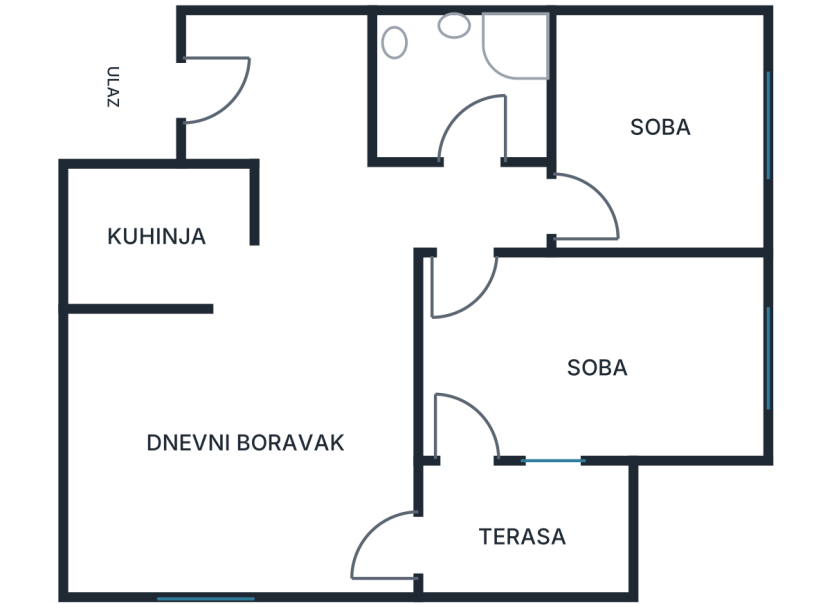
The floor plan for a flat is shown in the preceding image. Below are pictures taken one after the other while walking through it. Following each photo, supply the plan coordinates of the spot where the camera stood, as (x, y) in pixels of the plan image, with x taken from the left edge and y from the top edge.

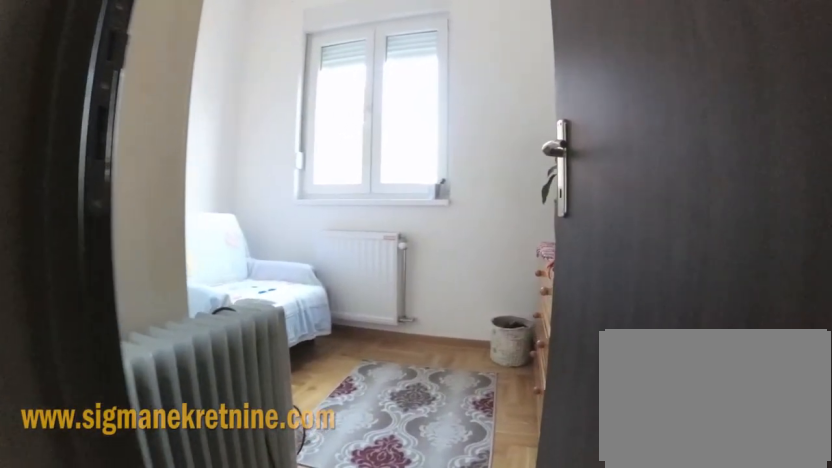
(469, 221)
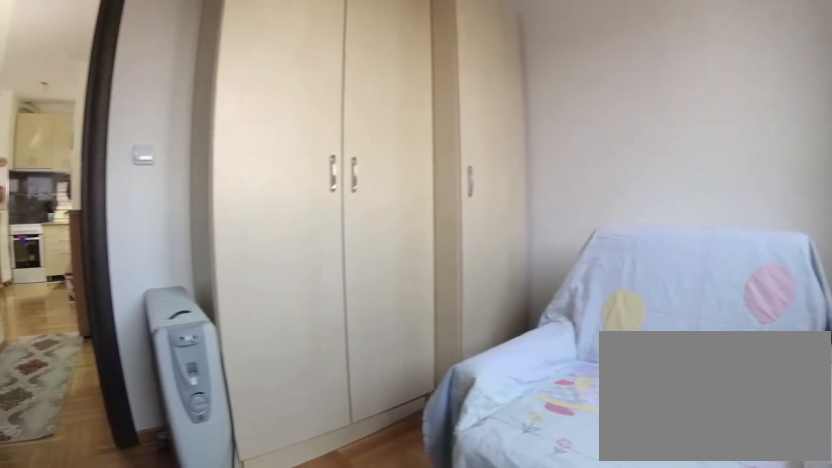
(742, 187)
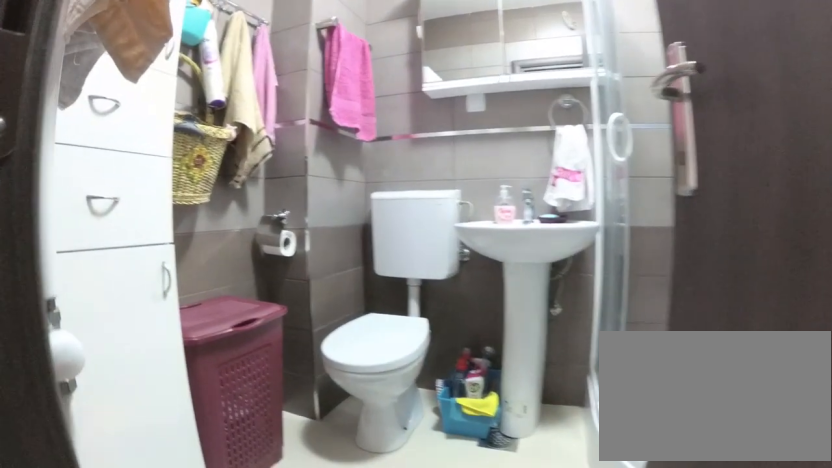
(477, 196)
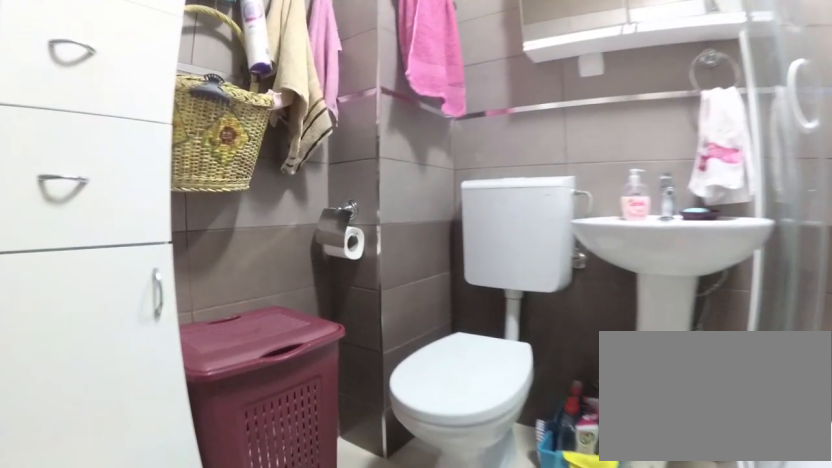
(459, 154)
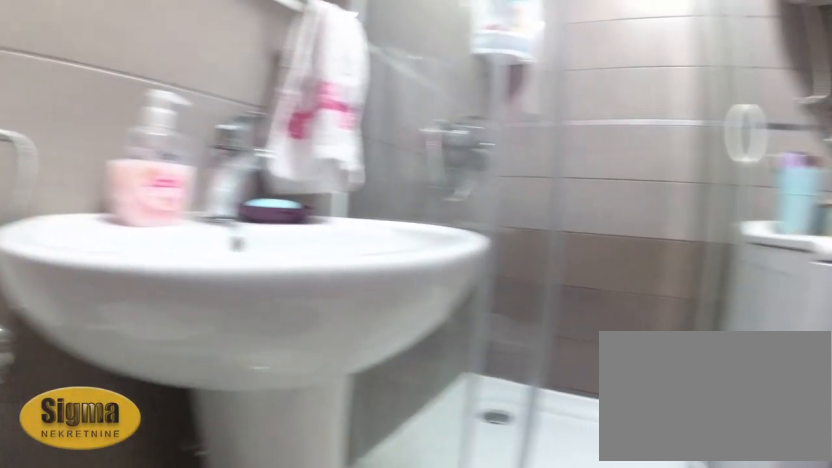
(408, 97)
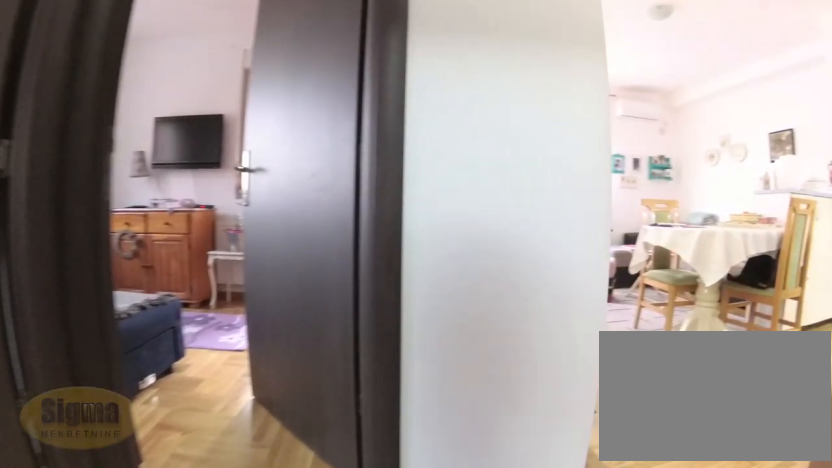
(486, 150)
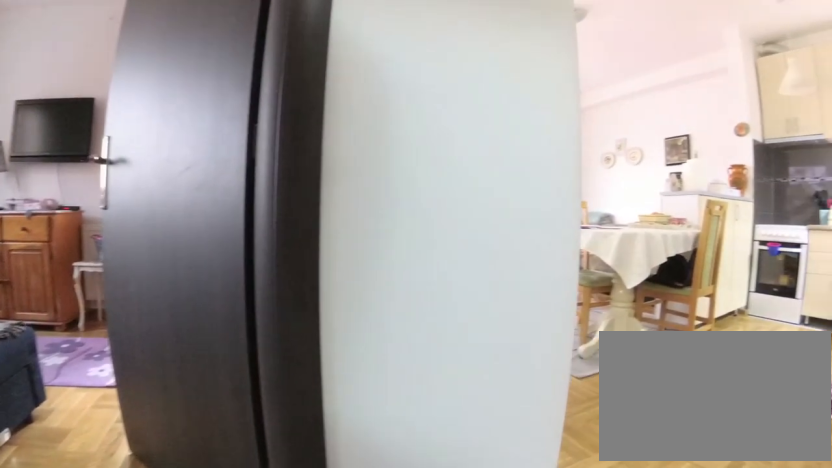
(483, 181)
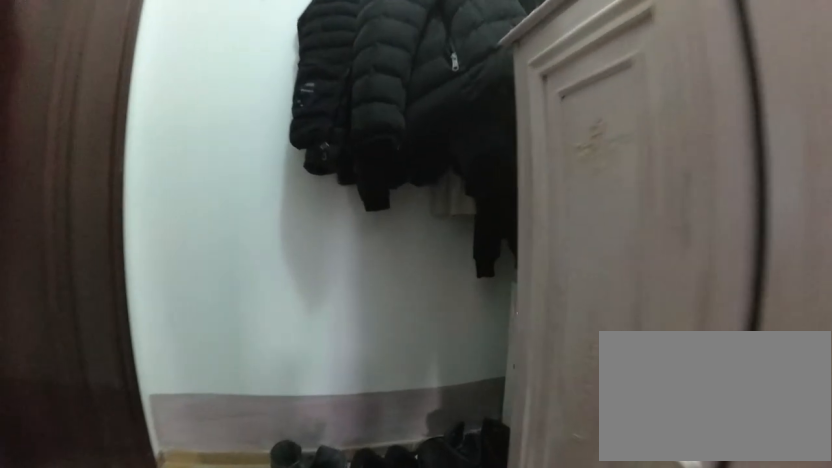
(335, 137)
